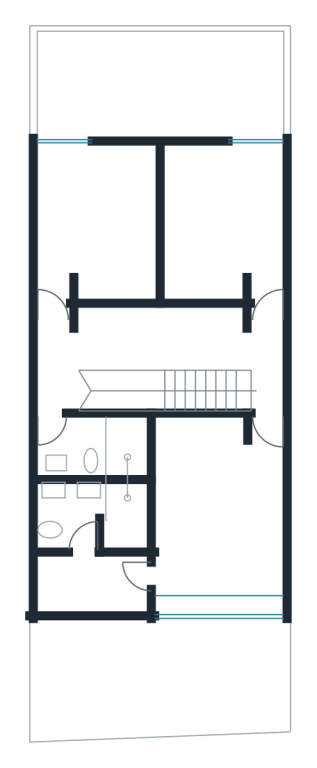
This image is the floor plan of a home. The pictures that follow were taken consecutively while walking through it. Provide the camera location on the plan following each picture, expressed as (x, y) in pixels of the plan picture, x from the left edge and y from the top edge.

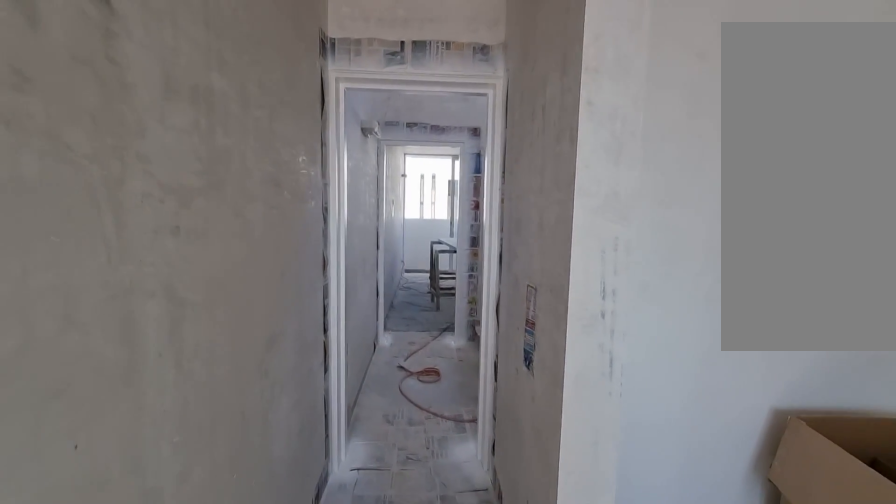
(268, 192)
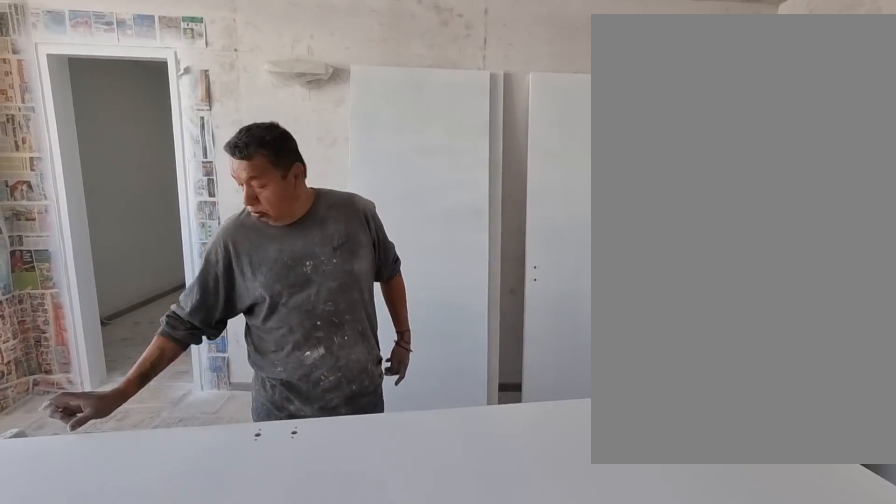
(260, 460)
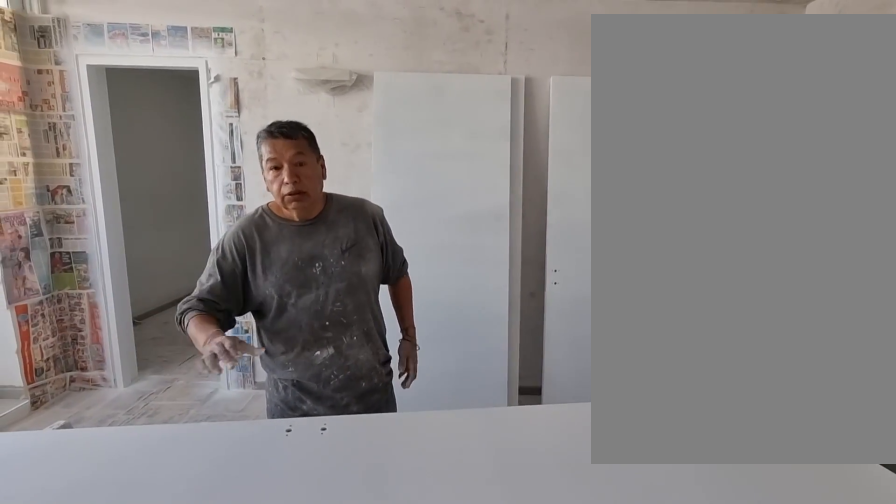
(260, 460)
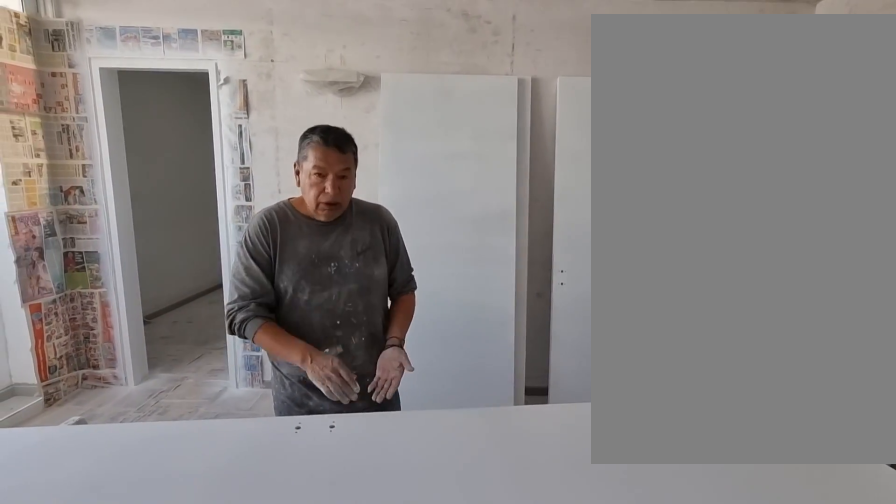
(260, 460)
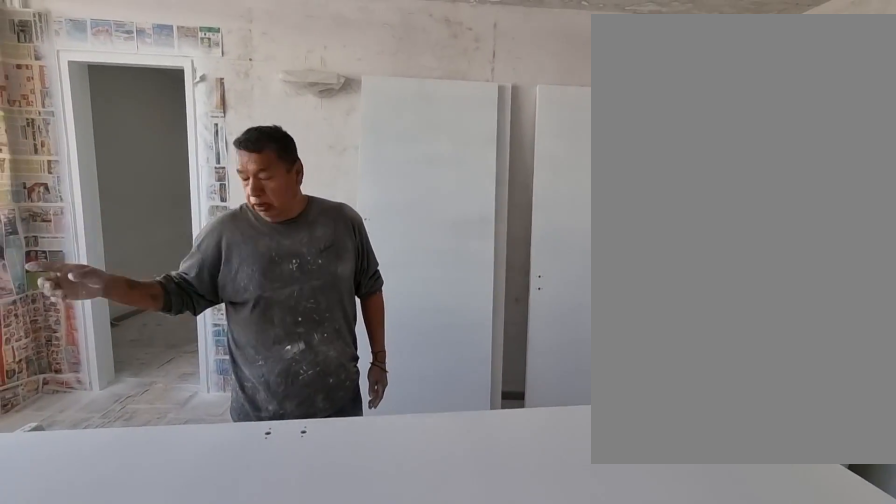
(256, 489)
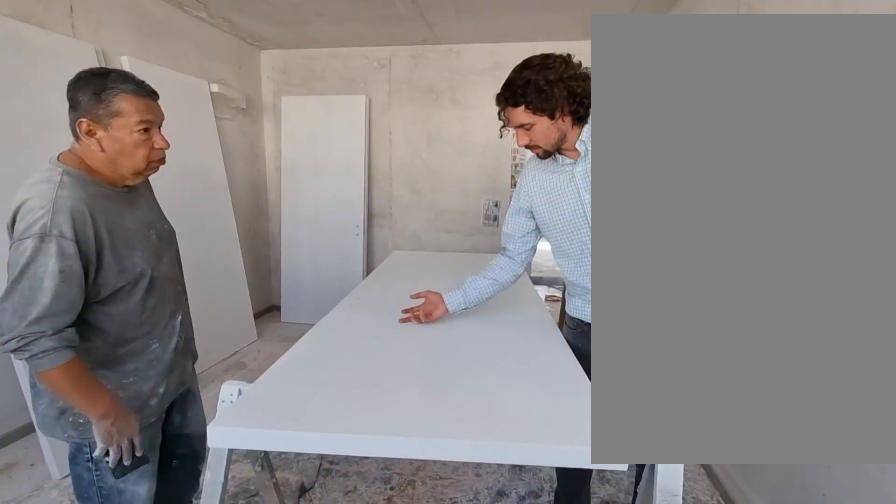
(222, 561)
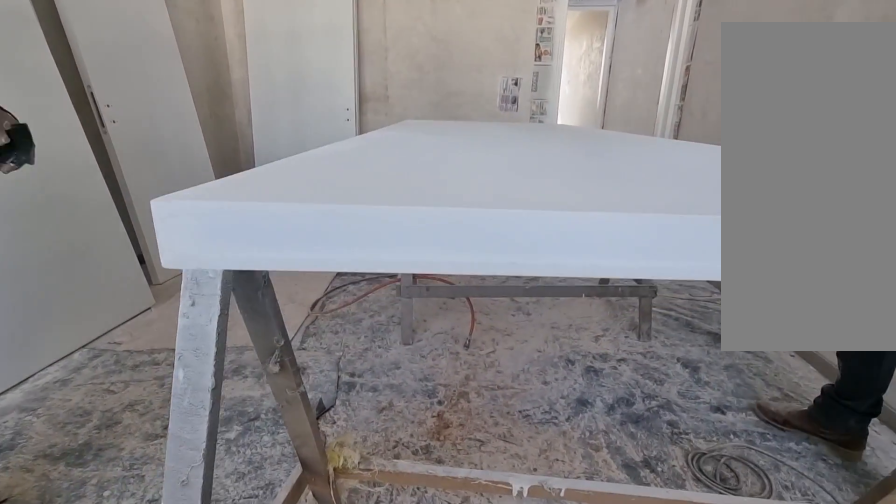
(223, 560)
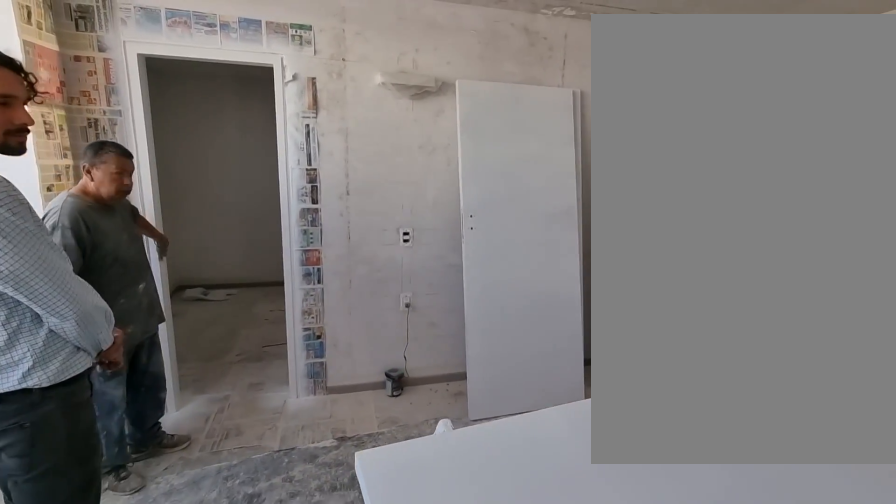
(226, 566)
